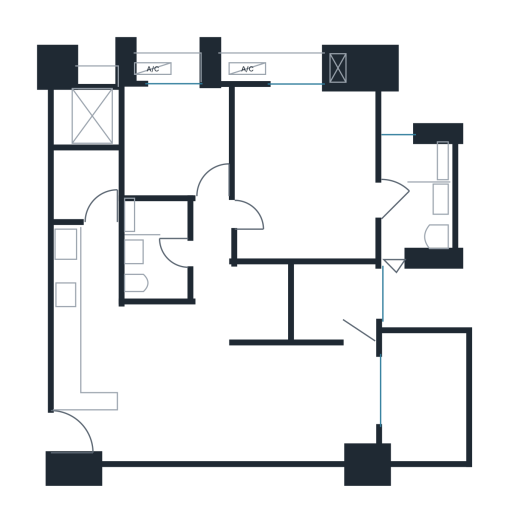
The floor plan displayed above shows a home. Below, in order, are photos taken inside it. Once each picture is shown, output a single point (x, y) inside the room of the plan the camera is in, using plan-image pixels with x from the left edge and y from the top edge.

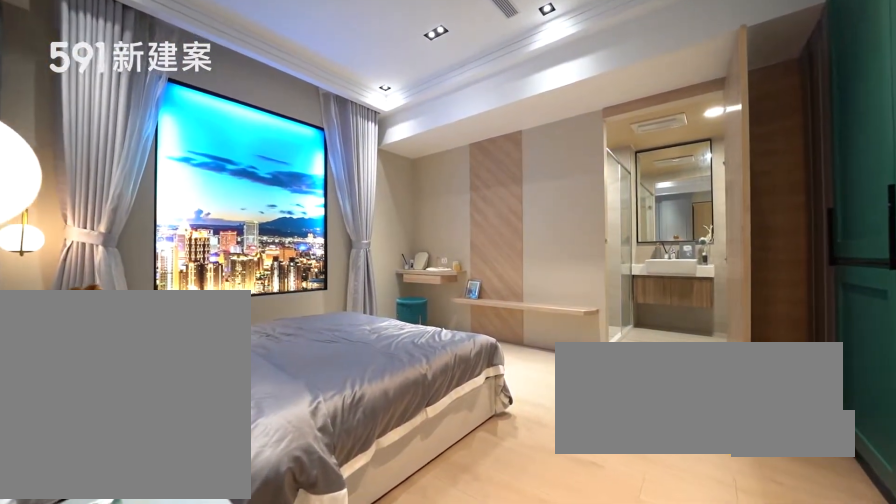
(307, 172)
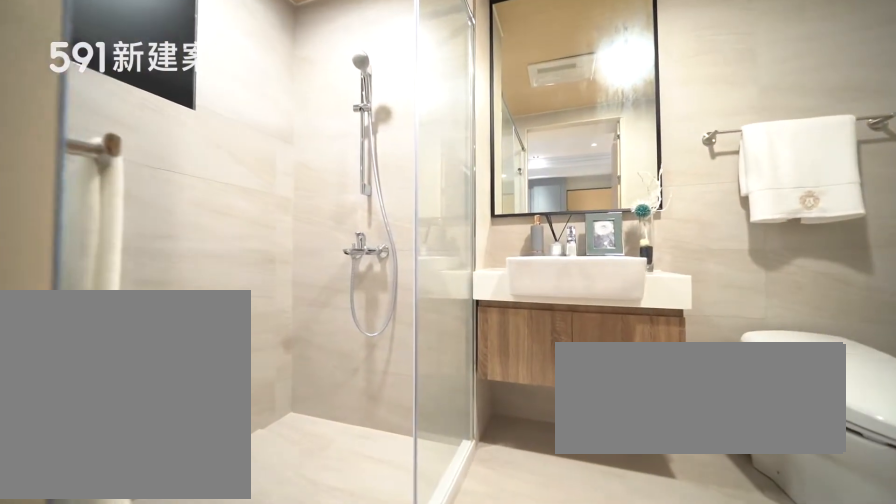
(419, 200)
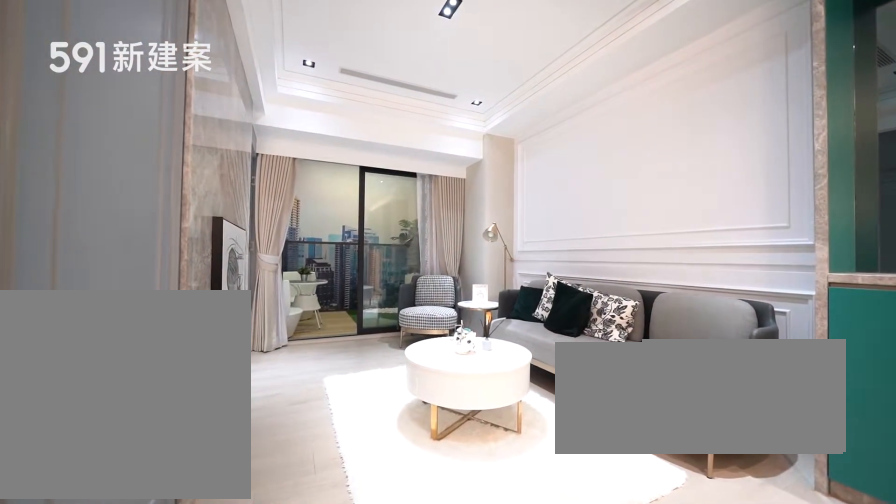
(302, 400)
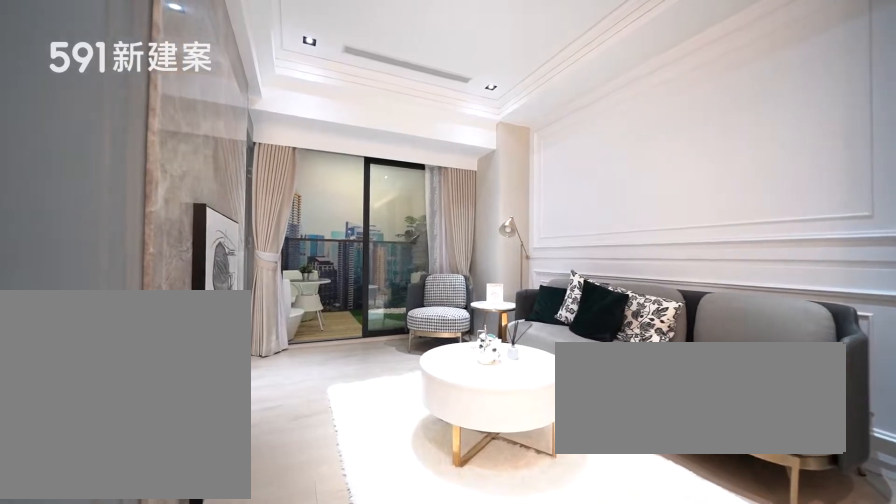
(302, 400)
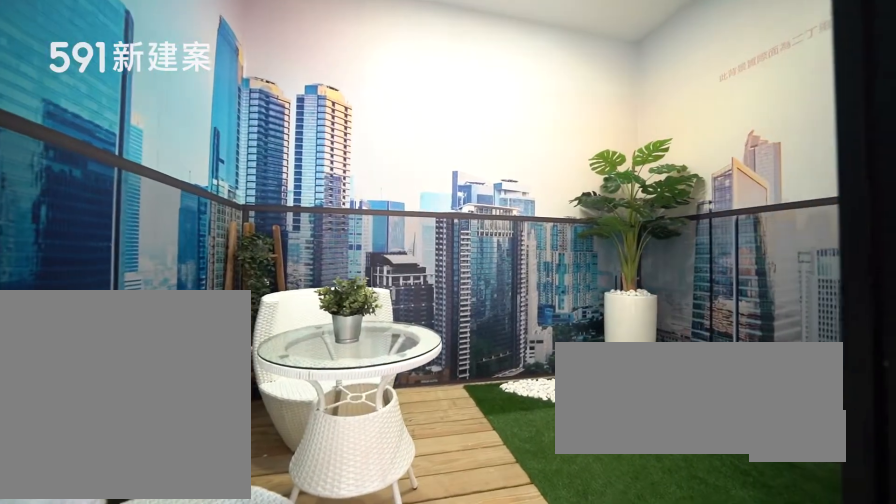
(427, 402)
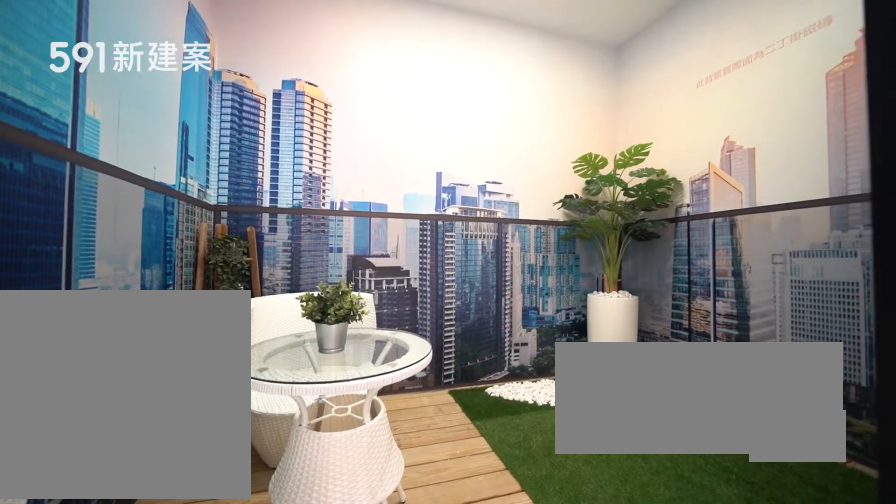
(427, 402)
